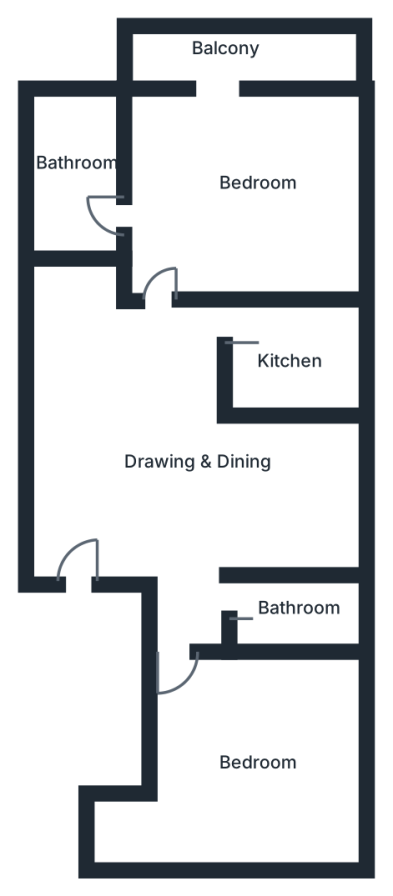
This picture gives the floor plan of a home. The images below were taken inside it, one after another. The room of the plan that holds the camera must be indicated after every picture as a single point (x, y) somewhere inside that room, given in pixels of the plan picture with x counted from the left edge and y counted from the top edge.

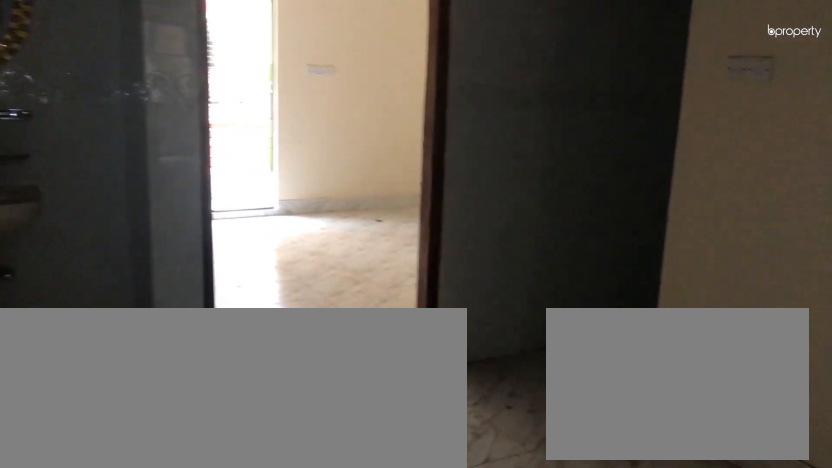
(176, 469)
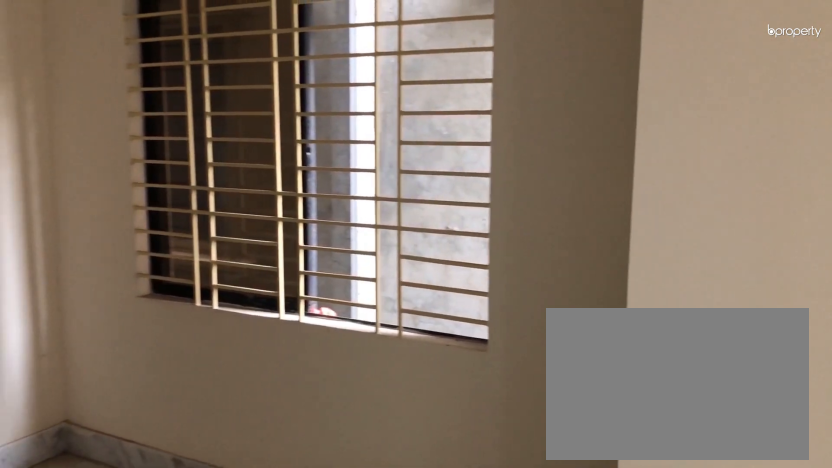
(254, 780)
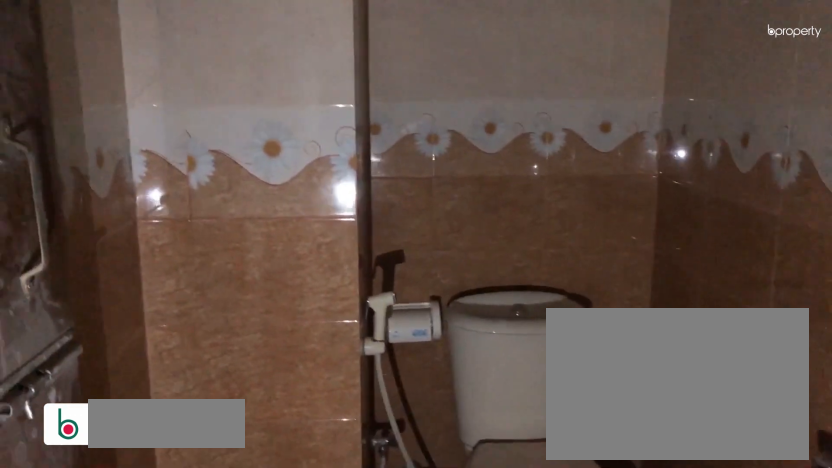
(306, 618)
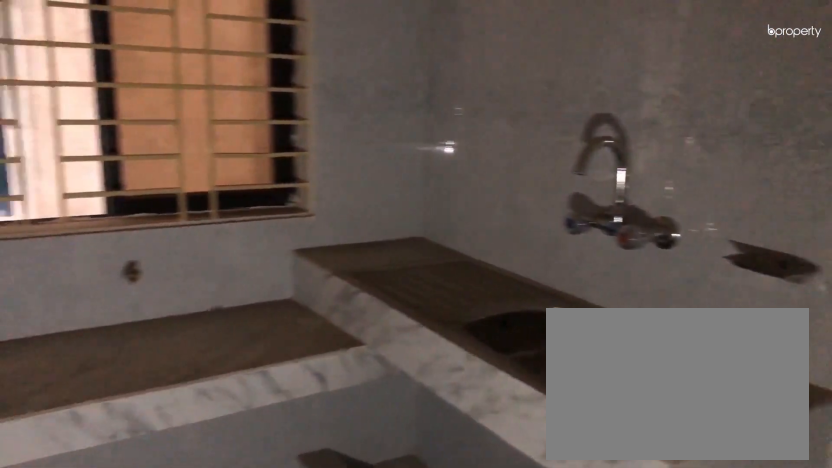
(294, 358)
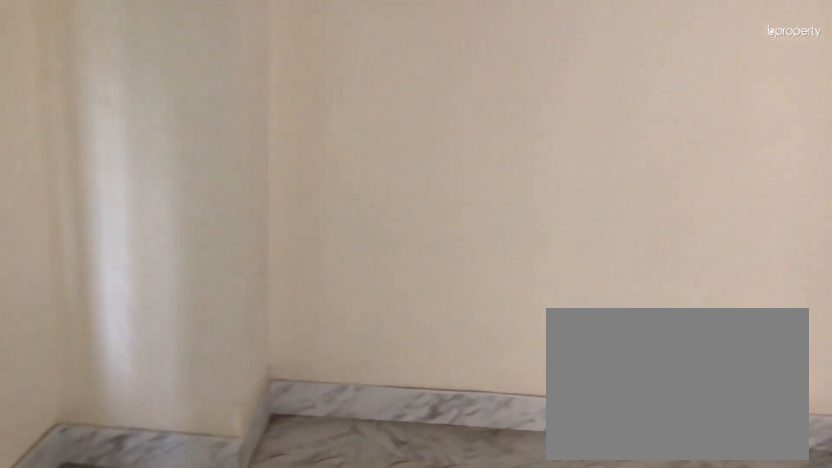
(250, 197)
